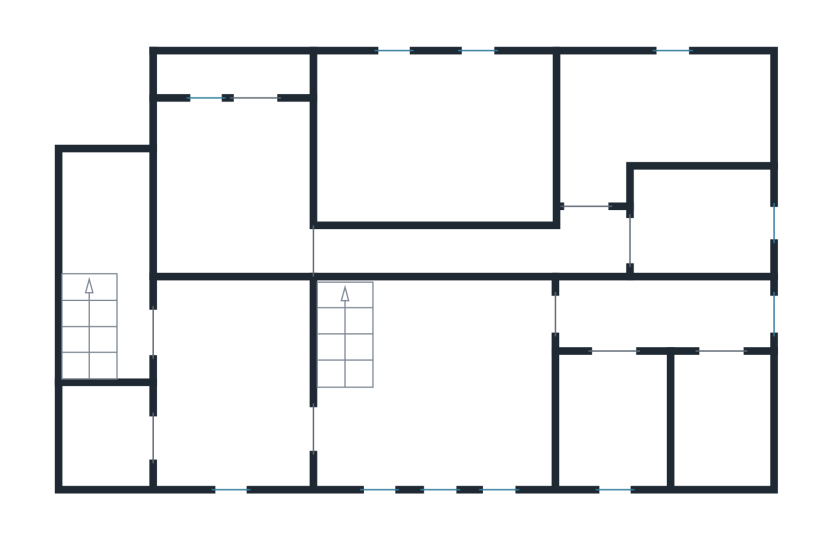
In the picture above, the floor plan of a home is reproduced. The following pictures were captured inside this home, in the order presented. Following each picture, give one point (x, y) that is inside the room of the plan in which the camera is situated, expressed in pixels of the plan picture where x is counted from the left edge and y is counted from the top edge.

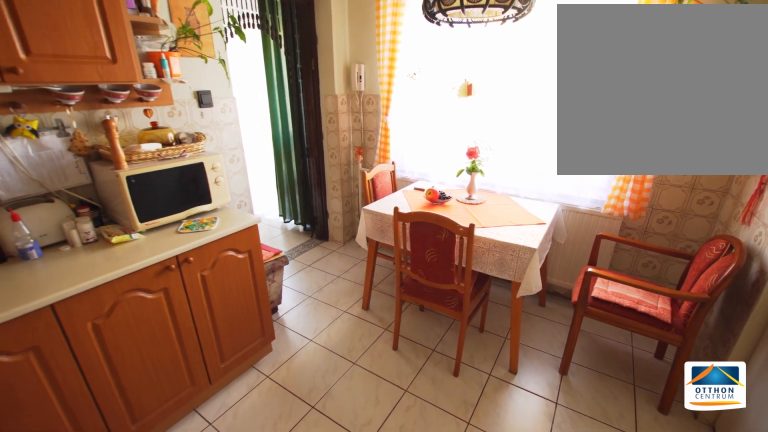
(235, 386)
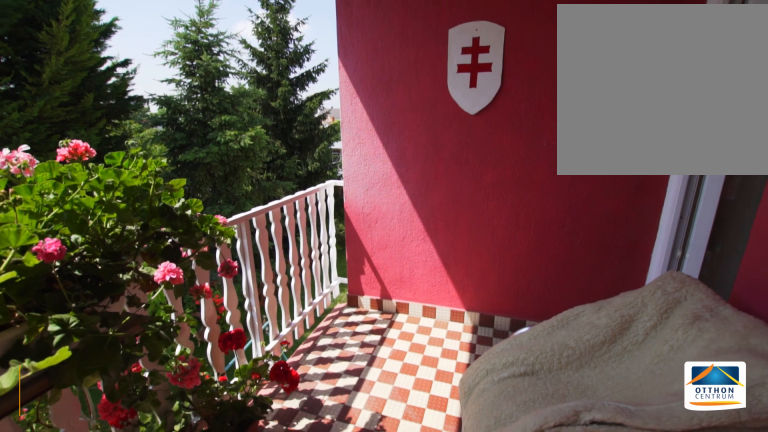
(235, 75)
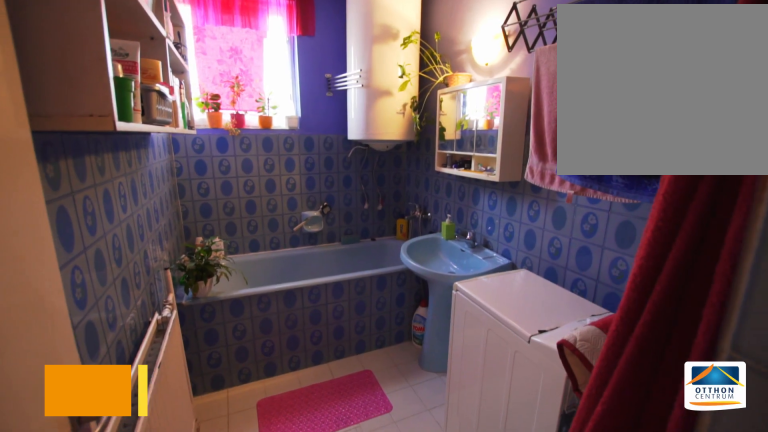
(703, 232)
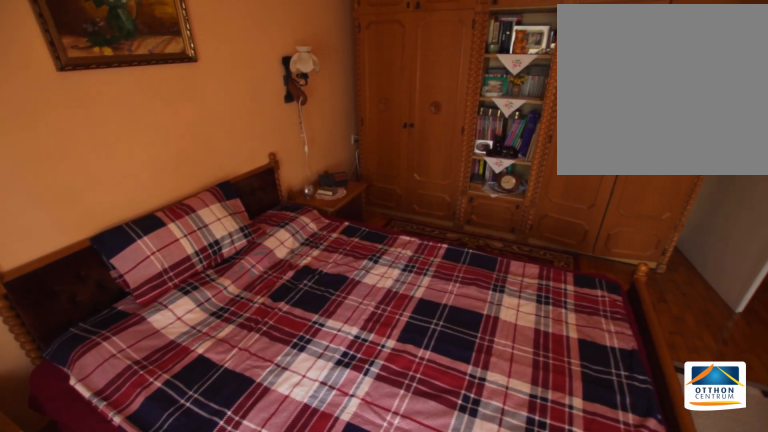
(659, 115)
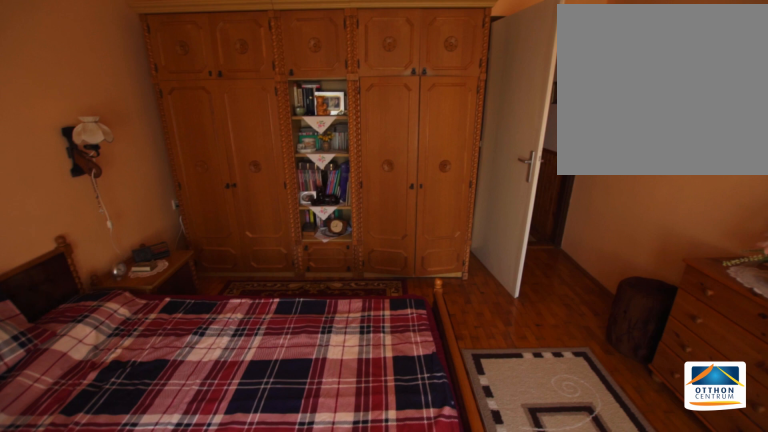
(659, 115)
